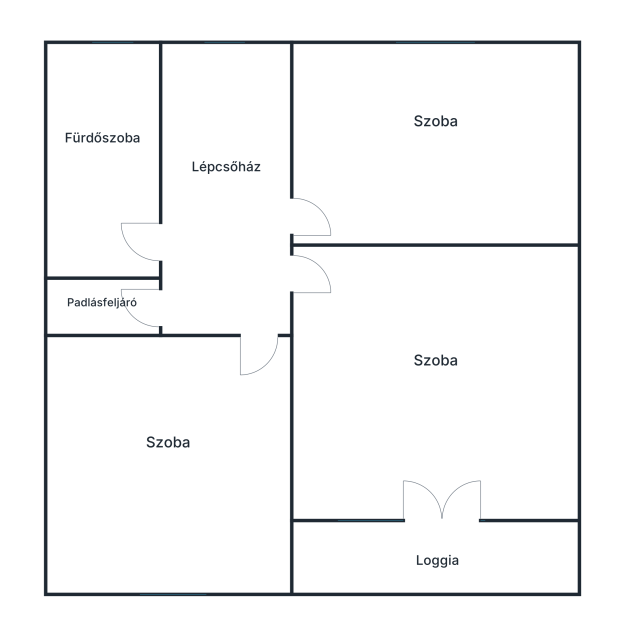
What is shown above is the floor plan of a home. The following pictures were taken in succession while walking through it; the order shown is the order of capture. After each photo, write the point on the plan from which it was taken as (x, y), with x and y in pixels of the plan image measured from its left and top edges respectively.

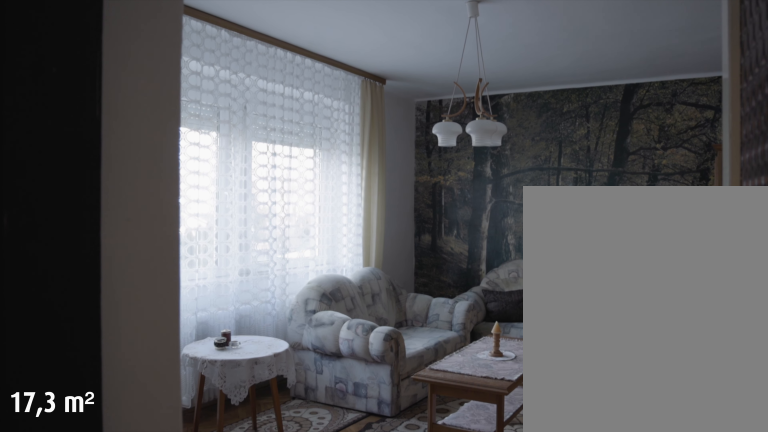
(289, 226)
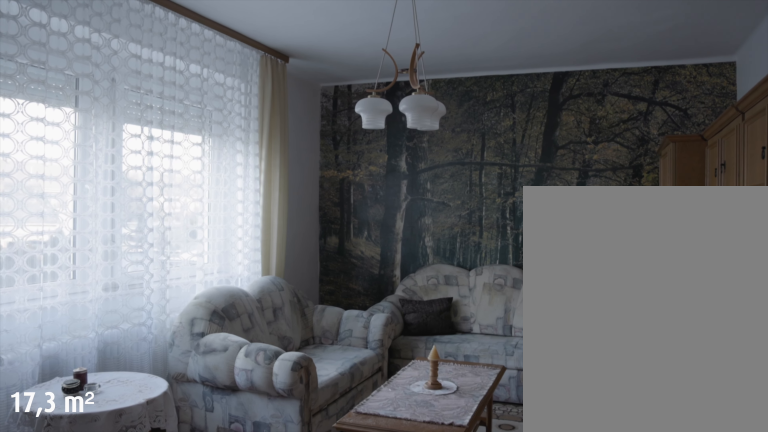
(367, 182)
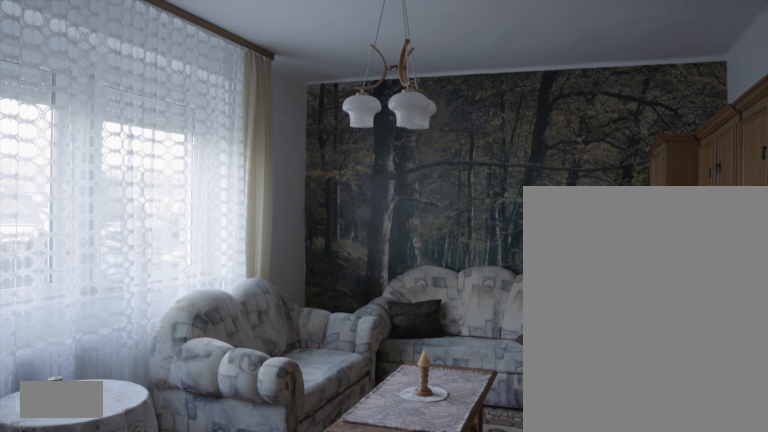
(379, 178)
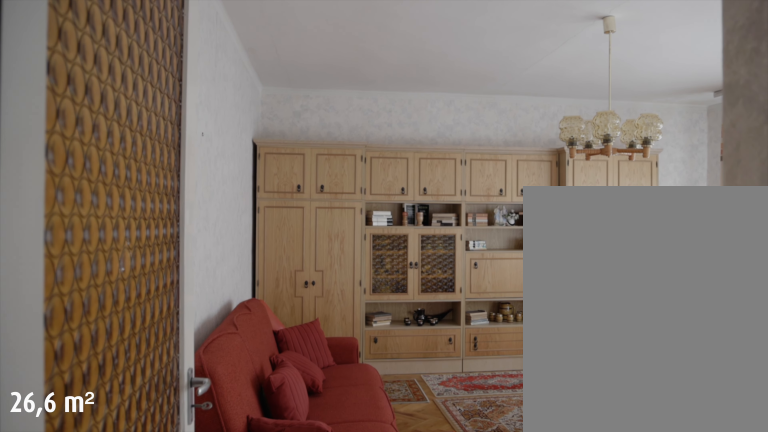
(290, 276)
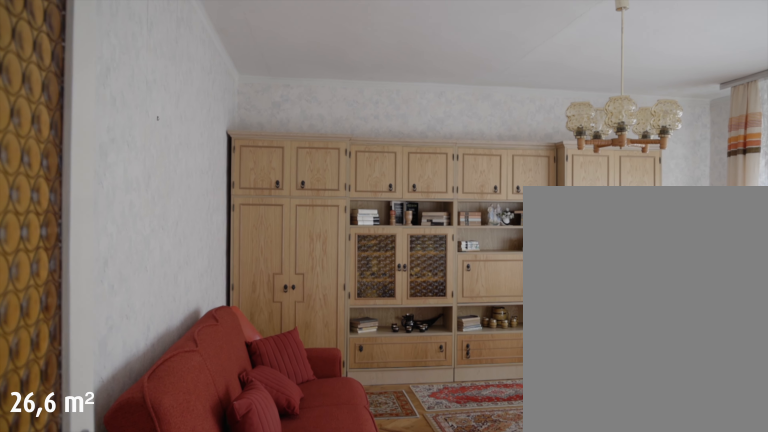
(296, 276)
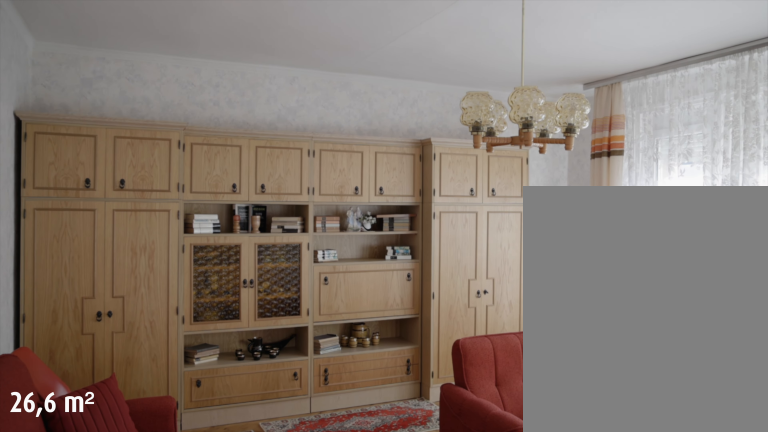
(338, 276)
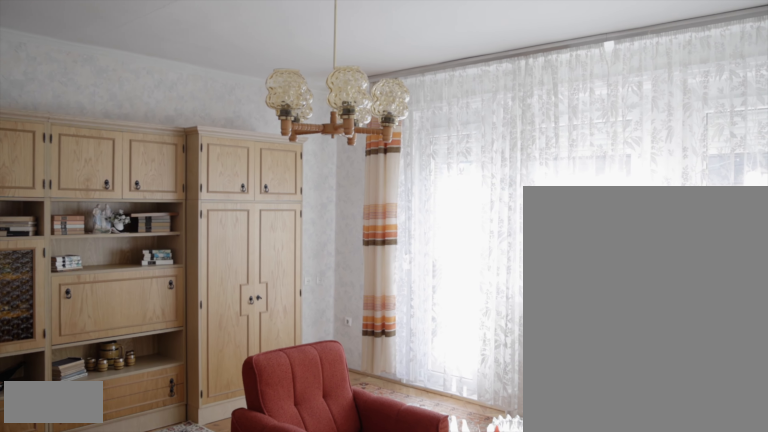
(385, 276)
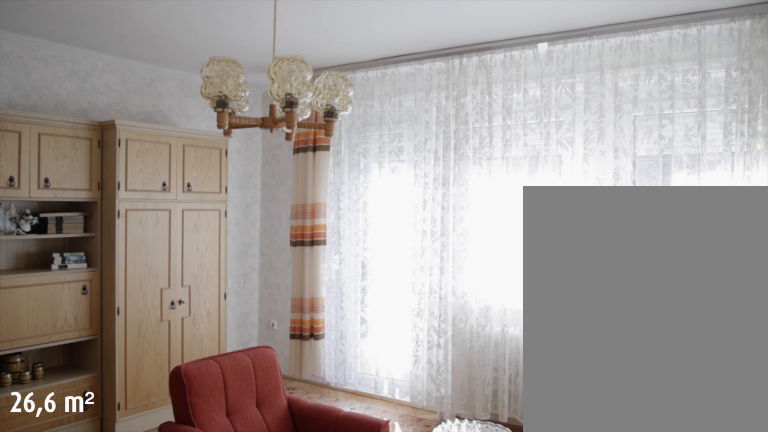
(402, 276)
